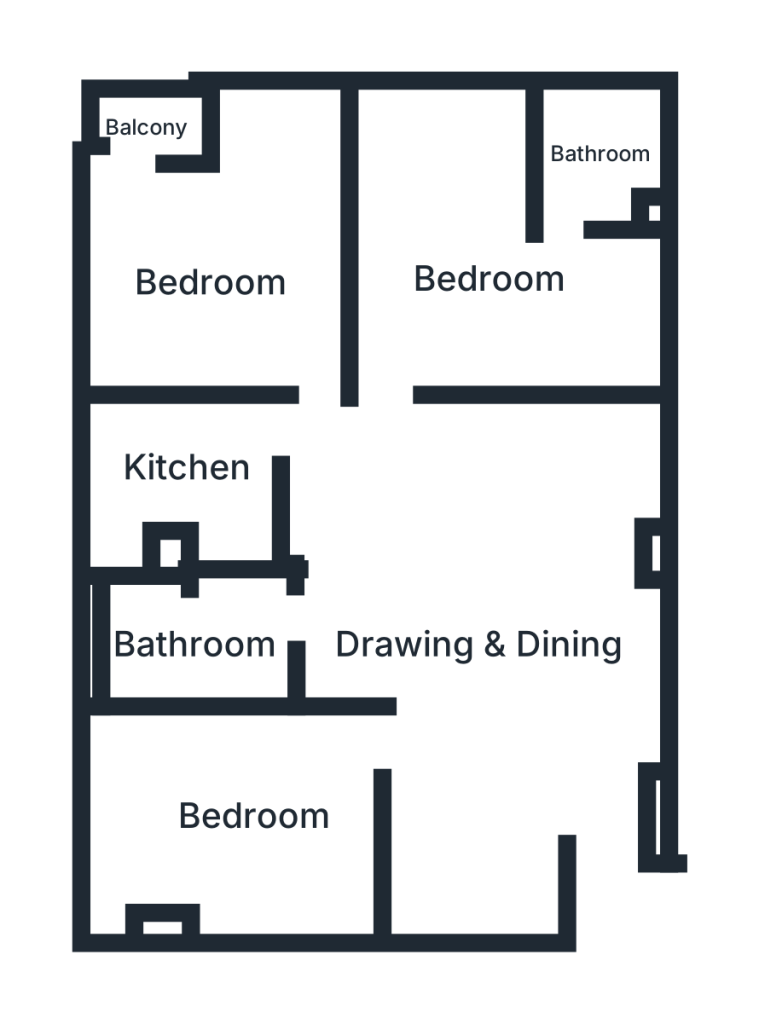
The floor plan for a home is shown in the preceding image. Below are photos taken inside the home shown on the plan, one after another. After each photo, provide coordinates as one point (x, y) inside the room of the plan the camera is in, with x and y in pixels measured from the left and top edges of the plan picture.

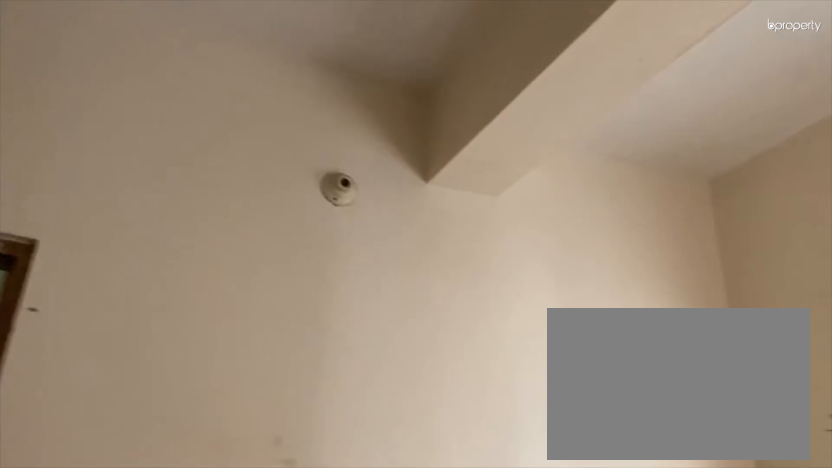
(206, 285)
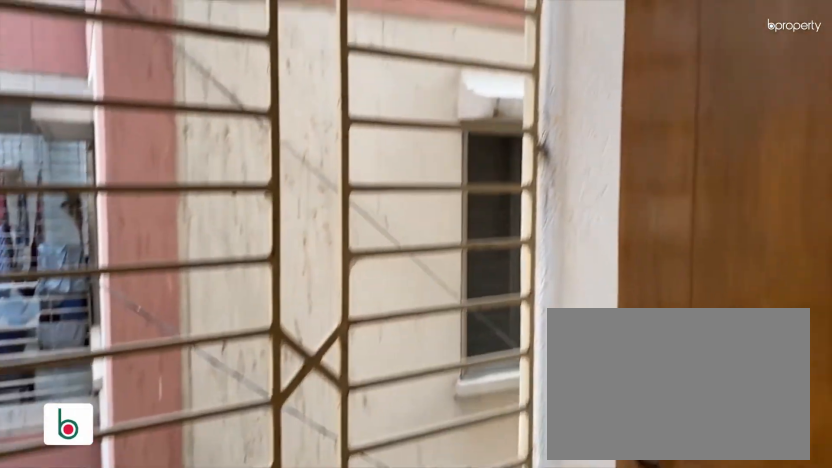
(147, 128)
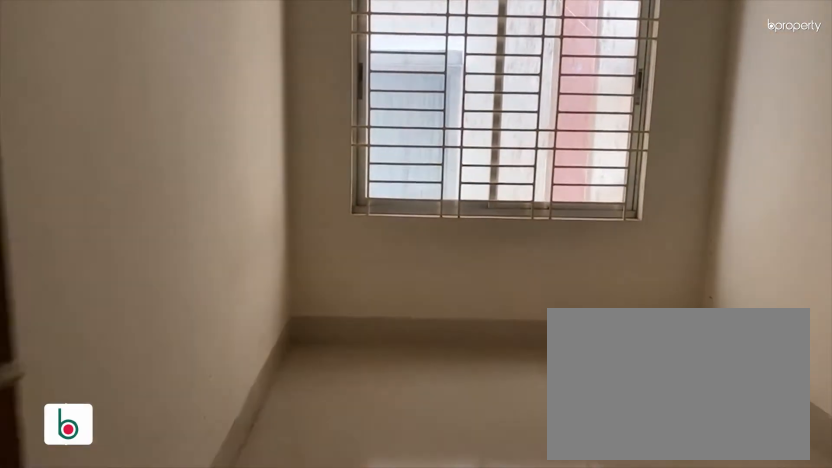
(481, 277)
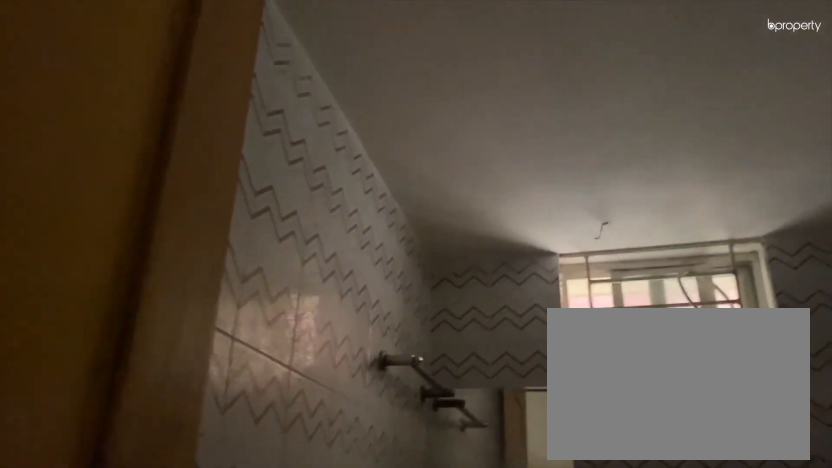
(589, 154)
